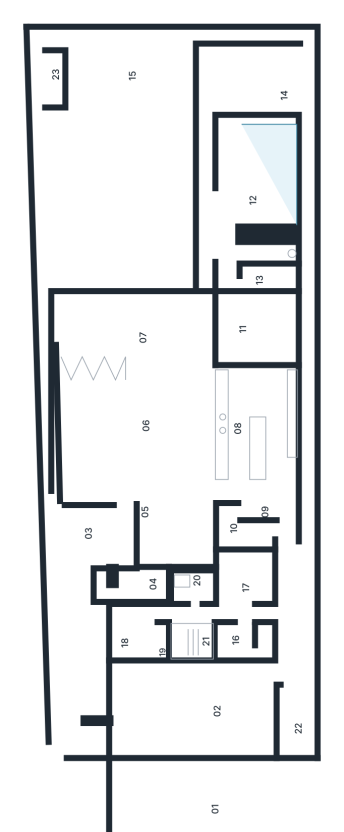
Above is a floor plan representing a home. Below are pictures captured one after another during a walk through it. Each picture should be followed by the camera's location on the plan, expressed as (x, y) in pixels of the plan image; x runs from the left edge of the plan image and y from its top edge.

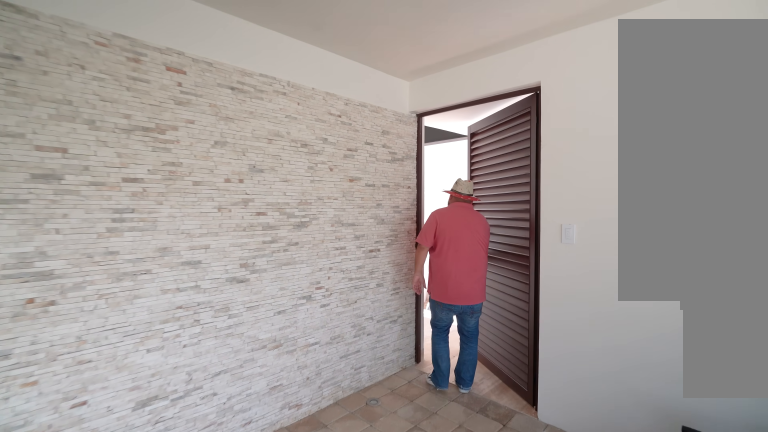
(212, 736)
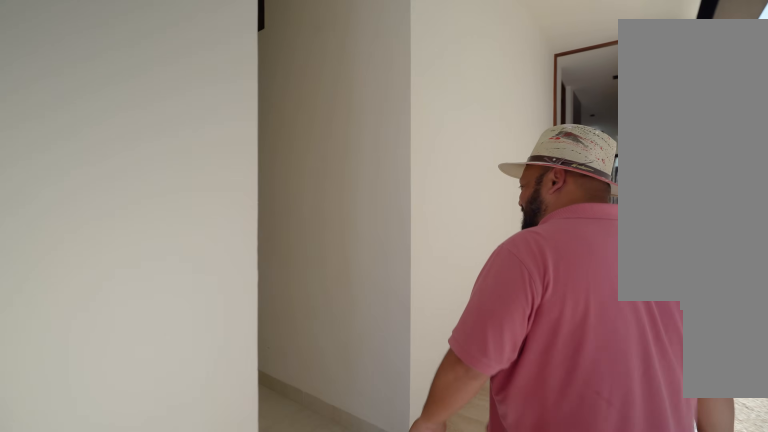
(288, 635)
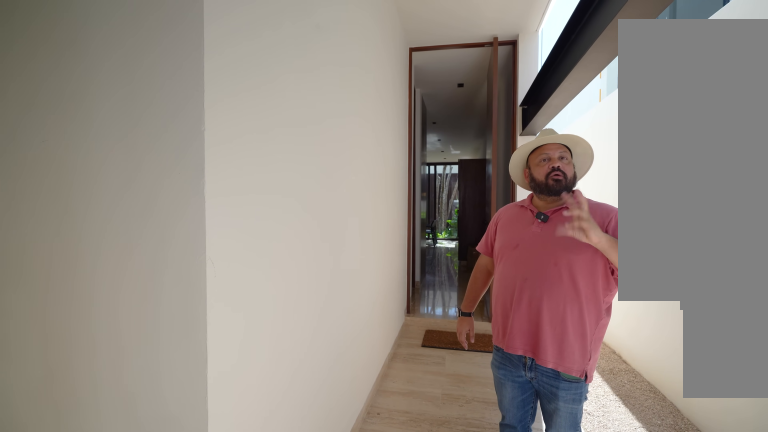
(285, 610)
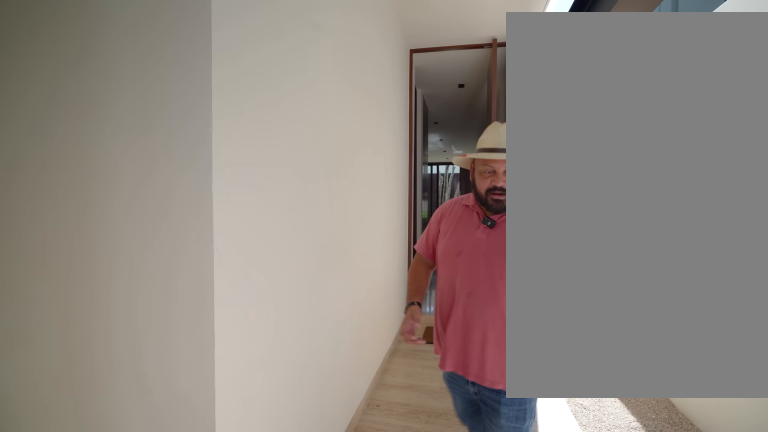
(285, 610)
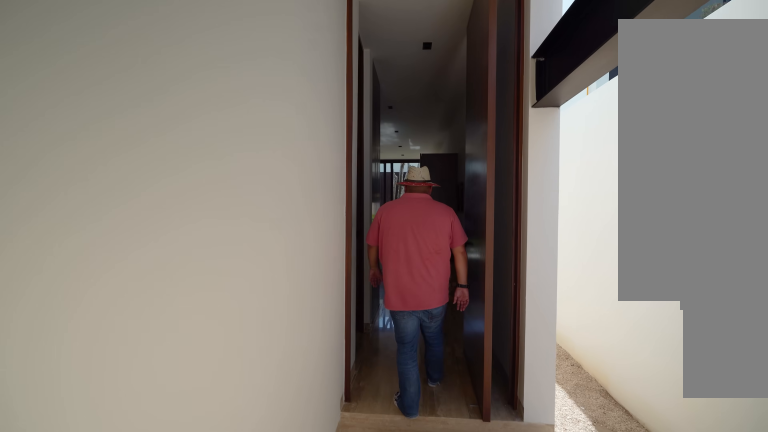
(285, 610)
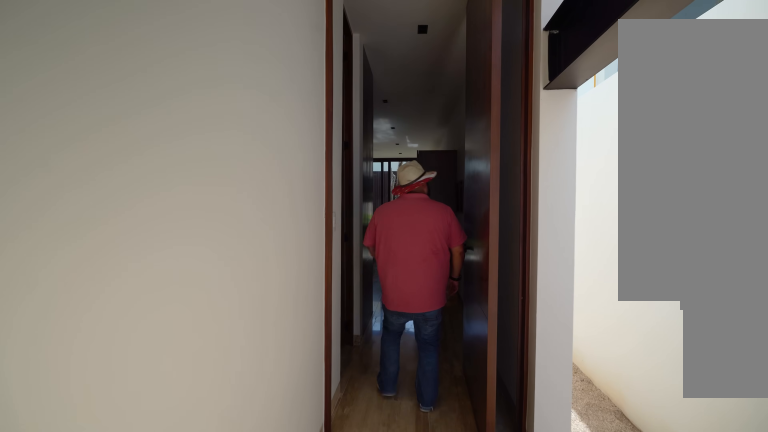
(287, 603)
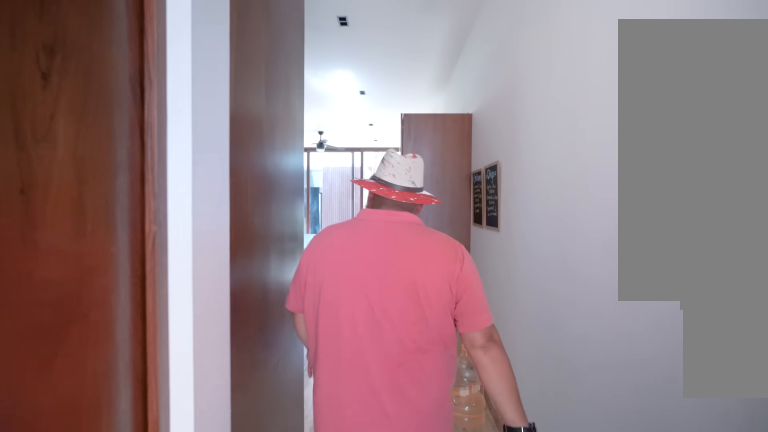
(286, 527)
